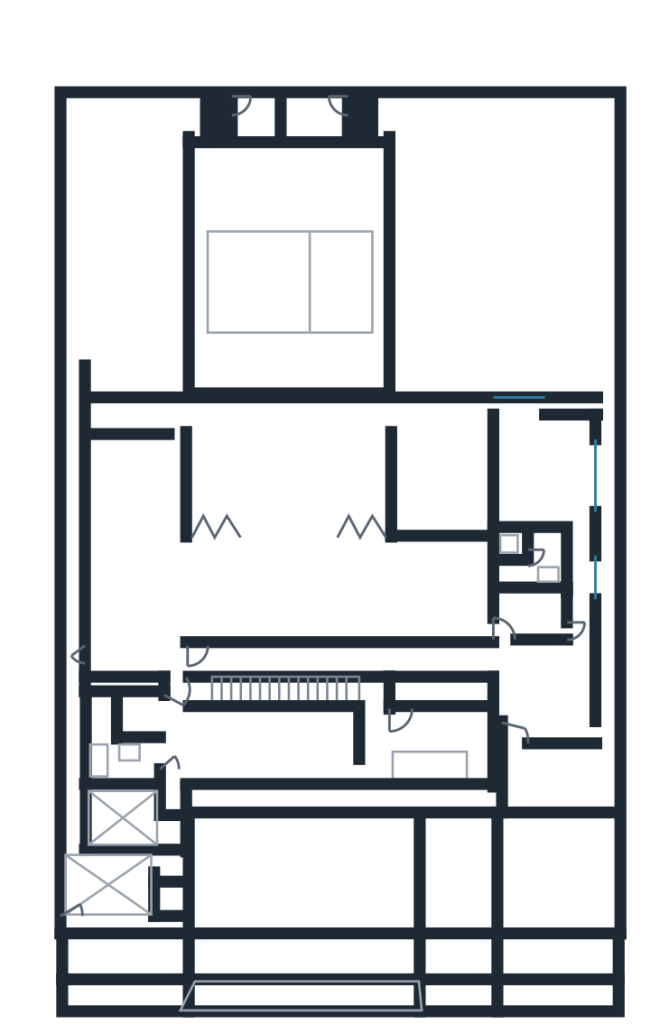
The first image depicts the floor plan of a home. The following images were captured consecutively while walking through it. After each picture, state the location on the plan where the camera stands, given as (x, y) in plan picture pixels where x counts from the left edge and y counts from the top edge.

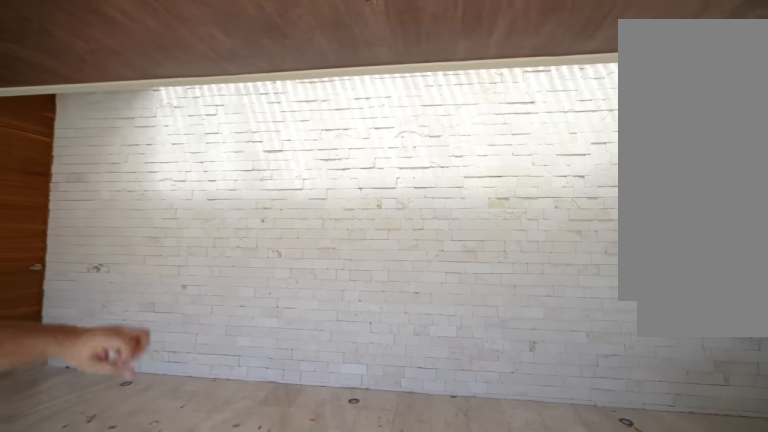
(267, 871)
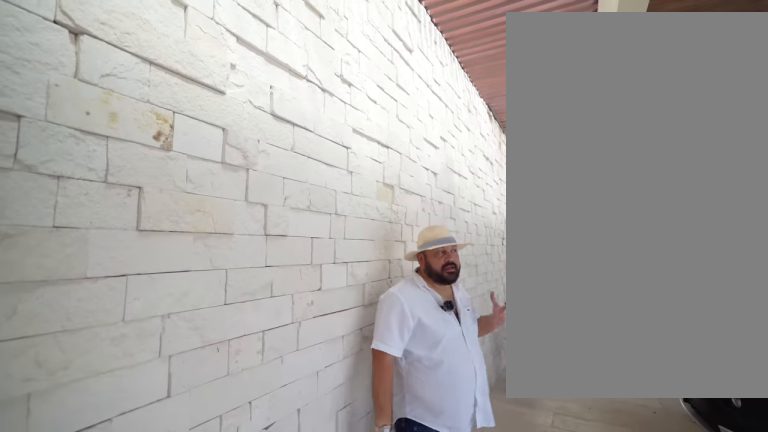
(262, 819)
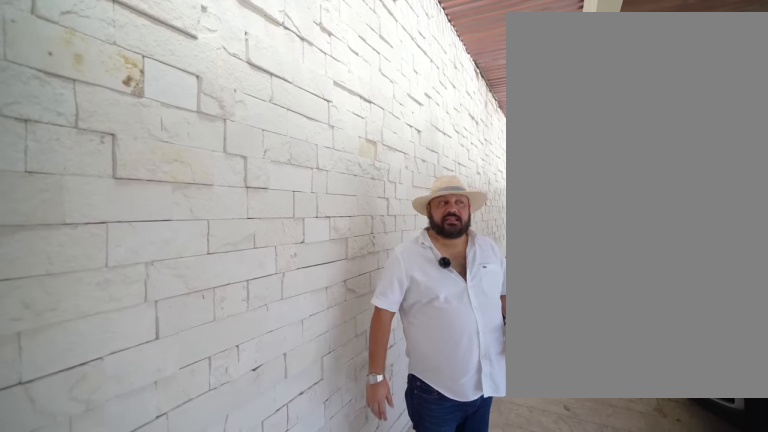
(251, 818)
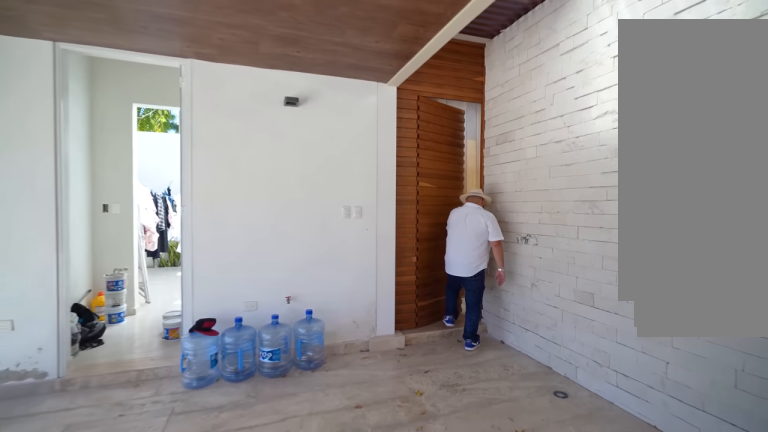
(272, 865)
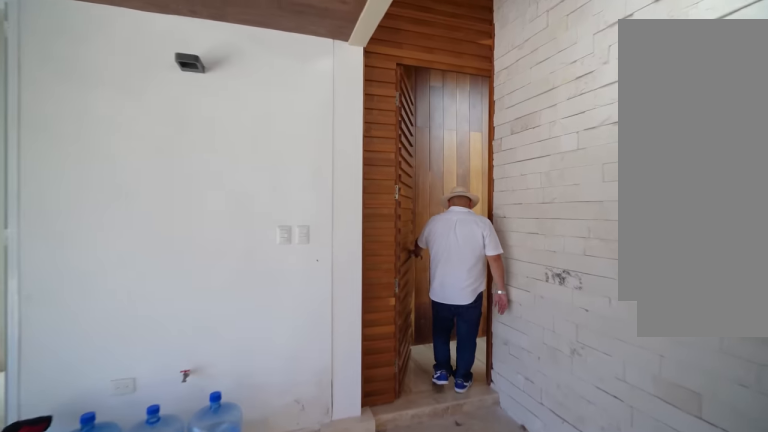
(261, 849)
